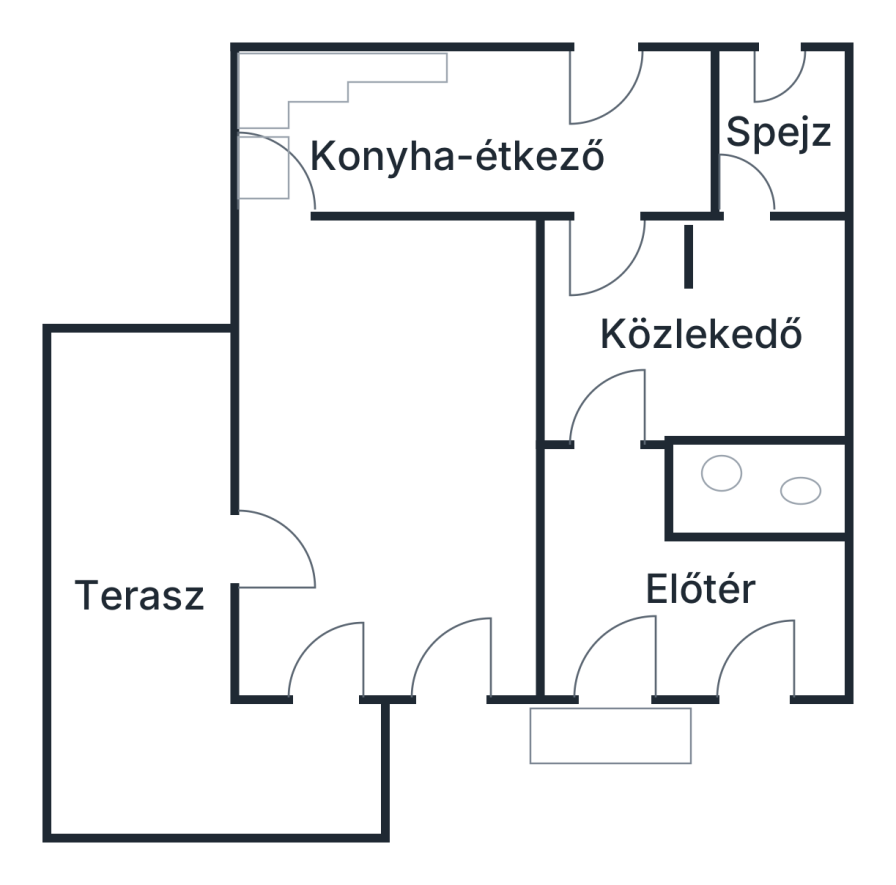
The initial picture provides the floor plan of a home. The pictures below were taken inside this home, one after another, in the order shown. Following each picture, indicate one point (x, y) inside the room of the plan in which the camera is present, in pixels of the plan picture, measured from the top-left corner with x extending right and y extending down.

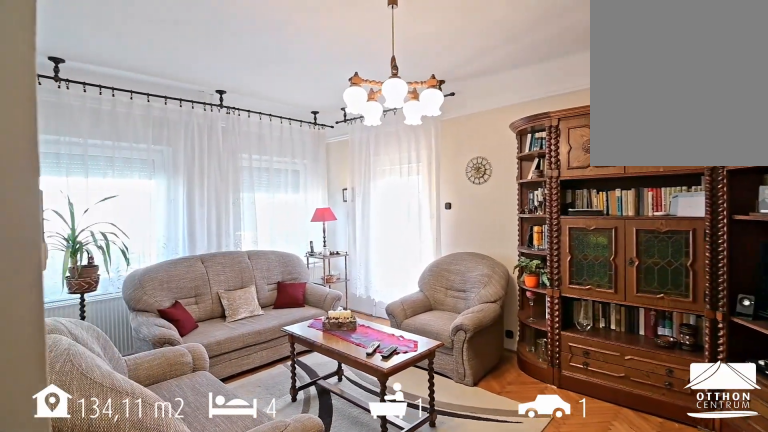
(385, 459)
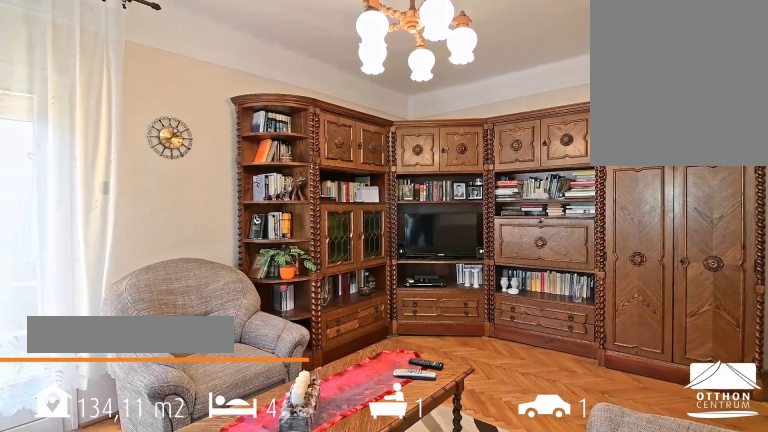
(385, 459)
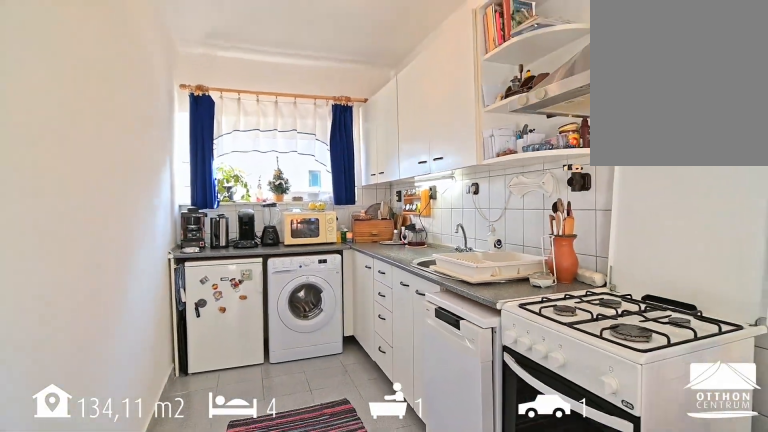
(456, 136)
